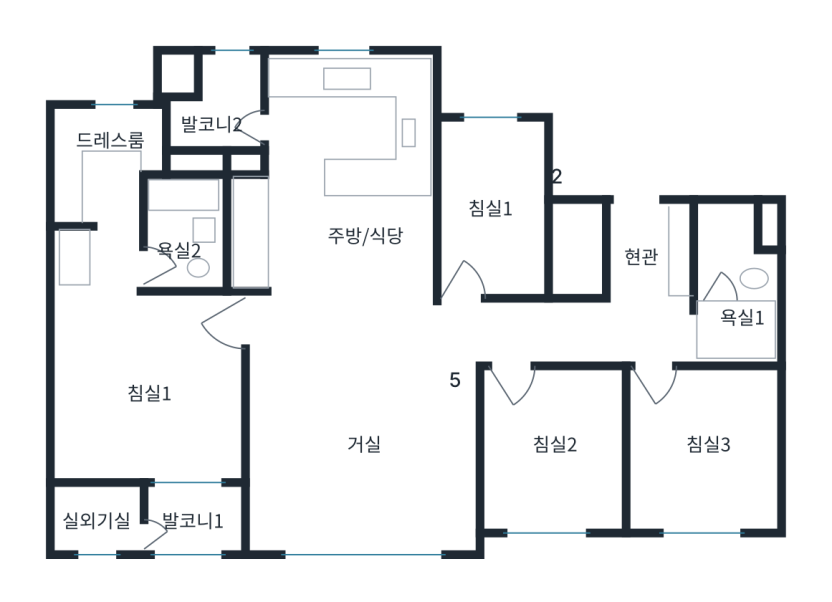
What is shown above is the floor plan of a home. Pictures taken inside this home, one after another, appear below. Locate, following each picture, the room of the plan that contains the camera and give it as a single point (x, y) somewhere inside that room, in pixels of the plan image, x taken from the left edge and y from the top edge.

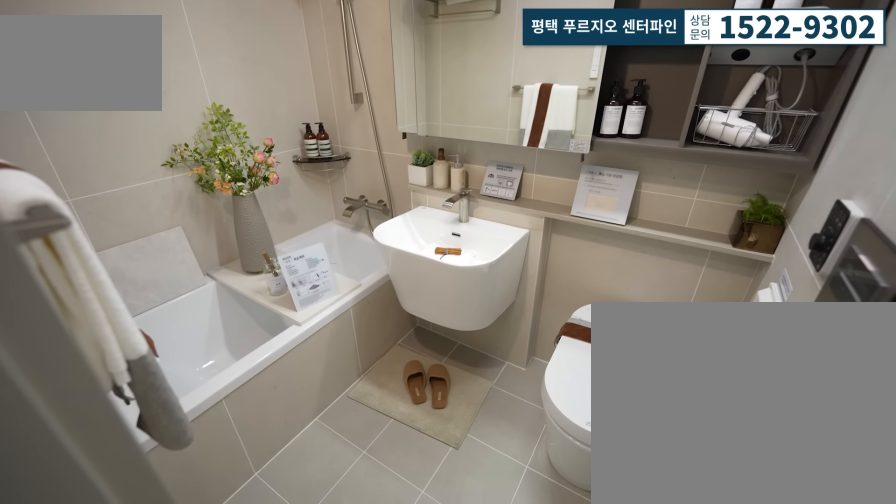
(182, 262)
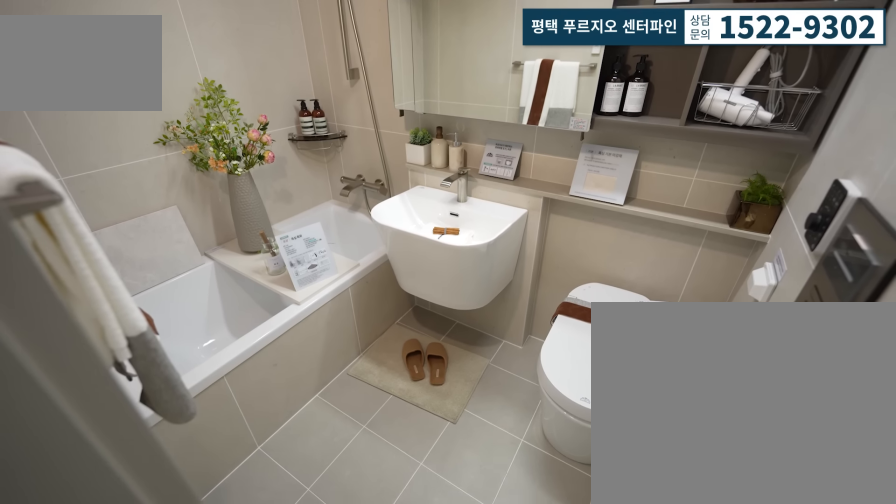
(207, 242)
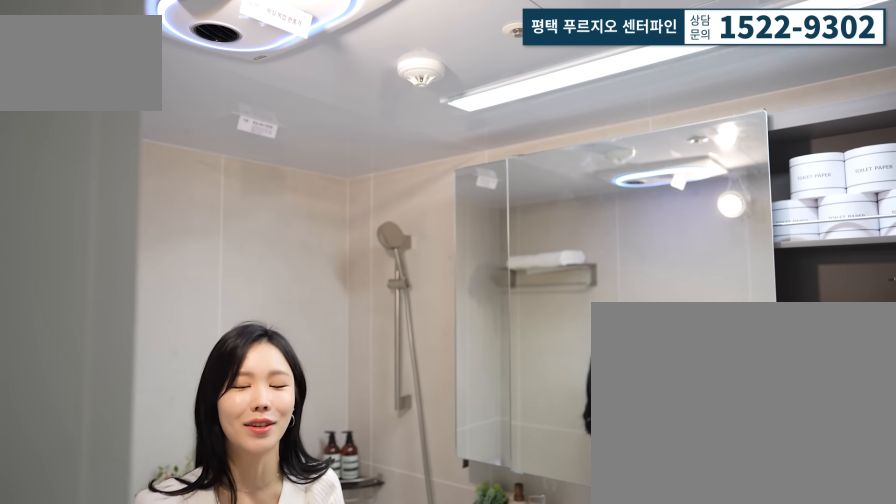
(183, 262)
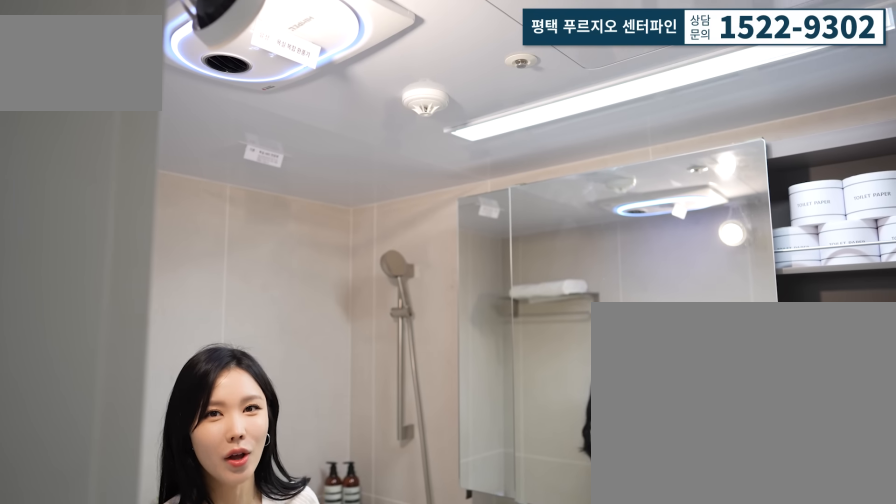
(205, 242)
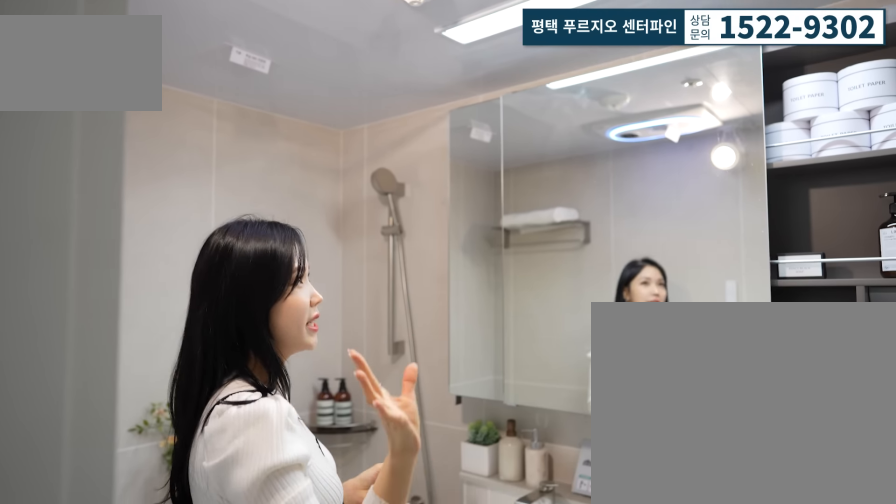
(182, 262)
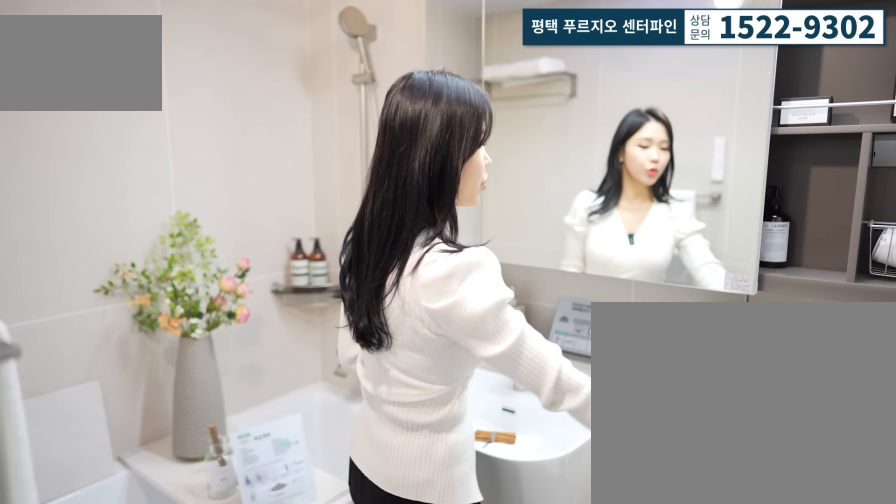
(183, 262)
